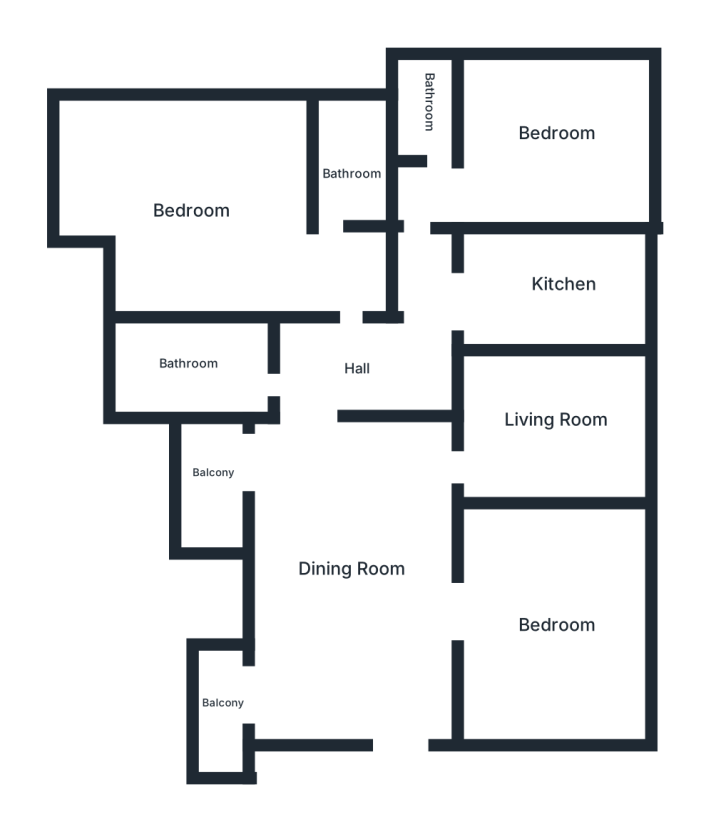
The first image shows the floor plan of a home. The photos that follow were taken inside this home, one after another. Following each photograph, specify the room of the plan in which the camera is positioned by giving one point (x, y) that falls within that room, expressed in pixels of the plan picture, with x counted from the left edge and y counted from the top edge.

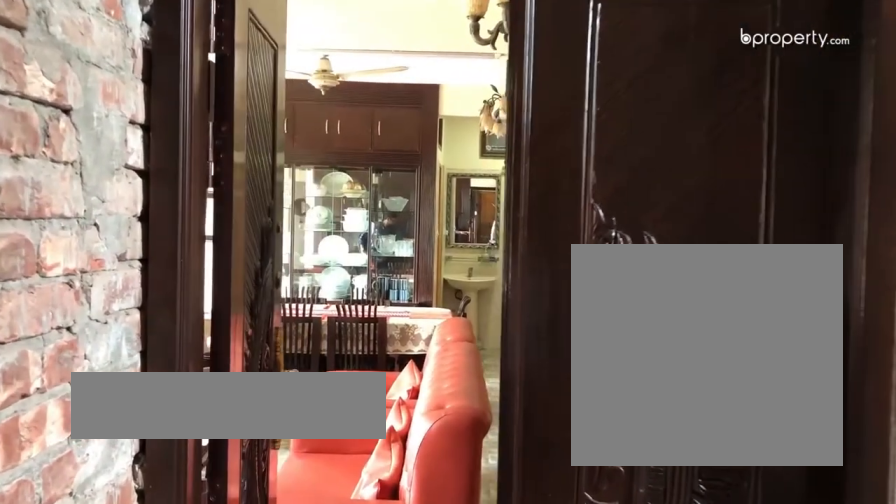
(349, 576)
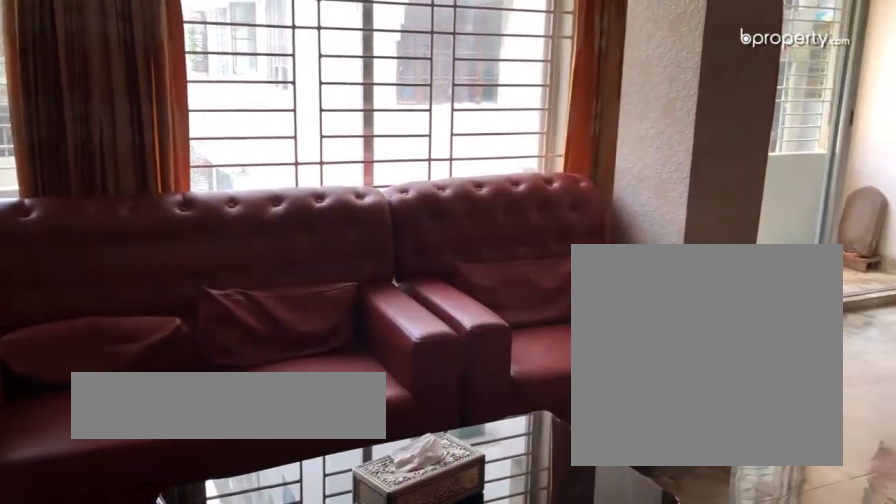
(349, 576)
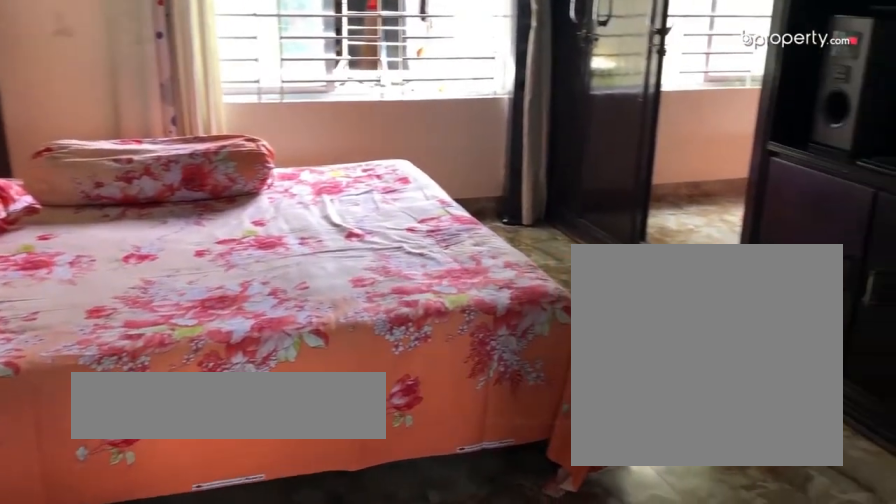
(573, 627)
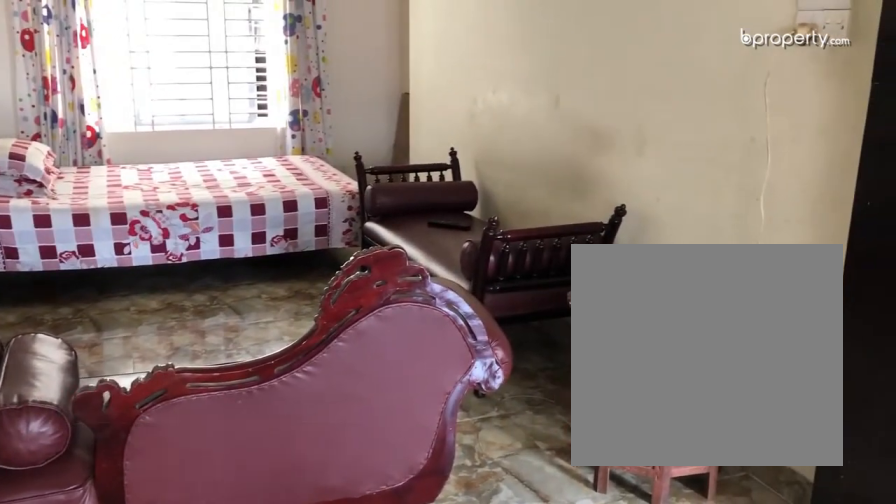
(550, 422)
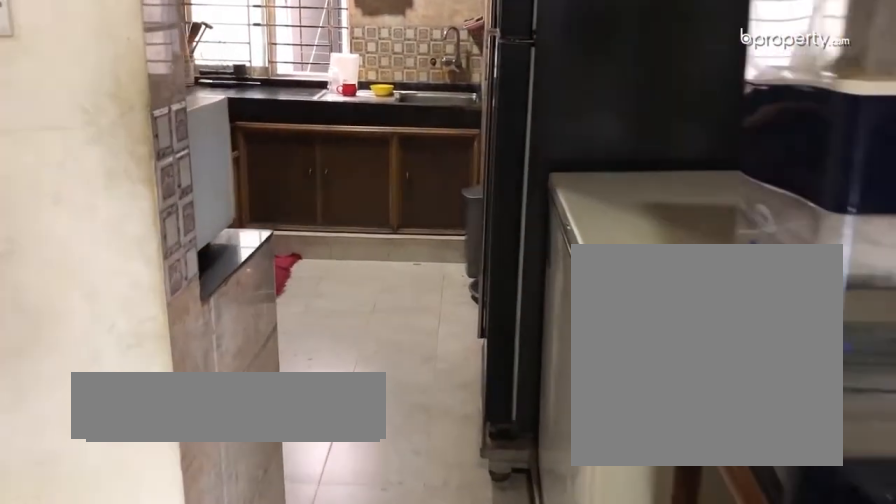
(567, 284)
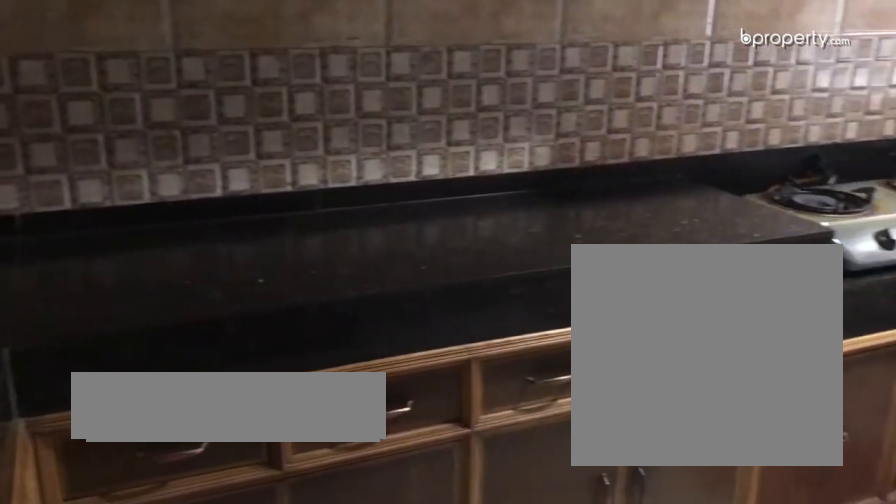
(568, 285)
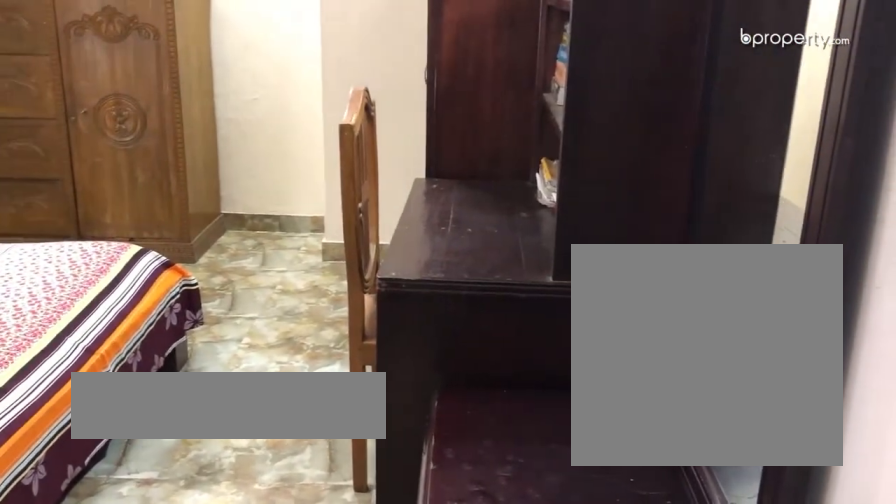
(566, 129)
